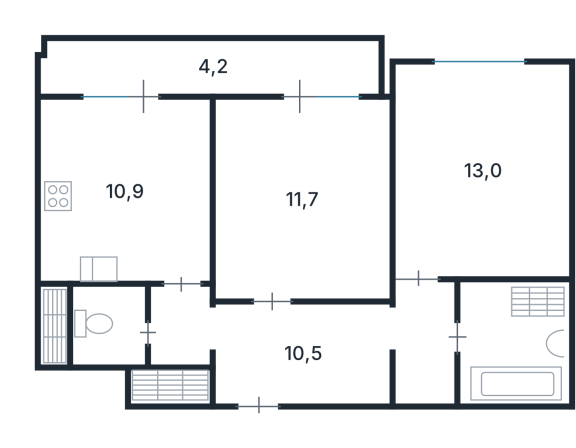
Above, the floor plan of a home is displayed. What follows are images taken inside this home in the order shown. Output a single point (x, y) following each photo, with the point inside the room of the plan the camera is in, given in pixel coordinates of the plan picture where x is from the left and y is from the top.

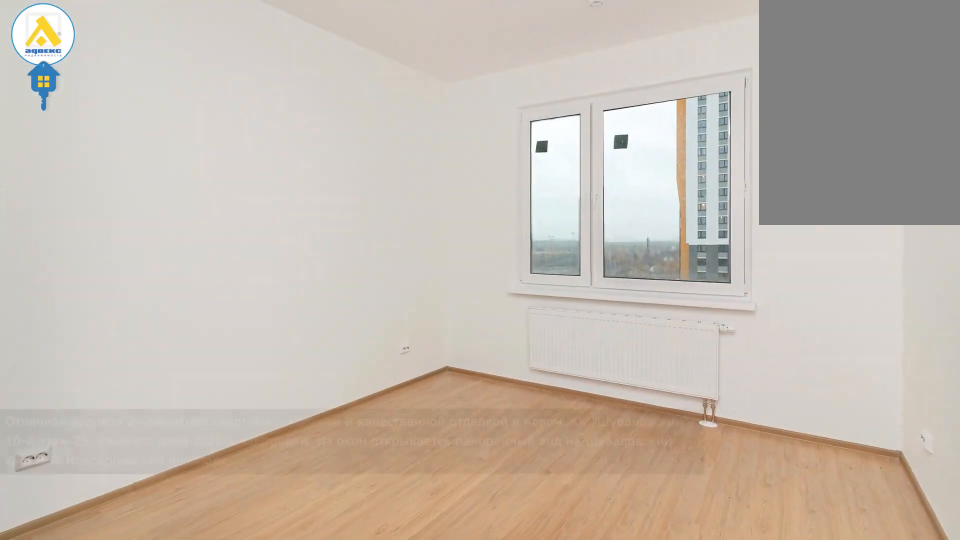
(484, 176)
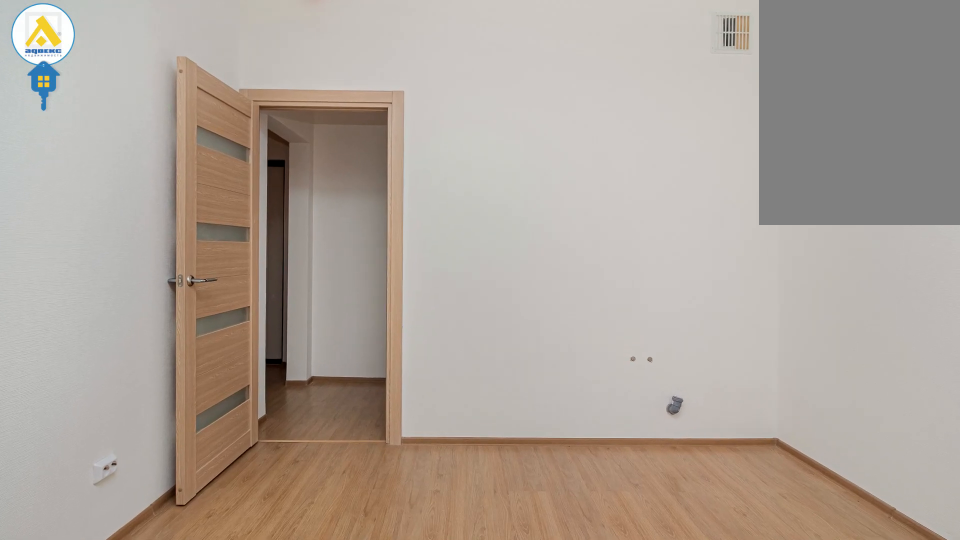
(121, 203)
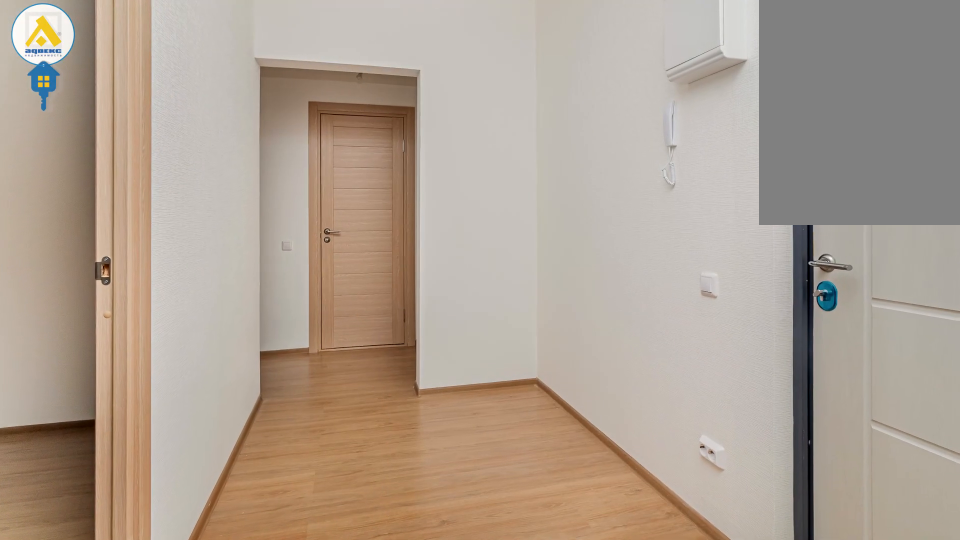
(302, 344)
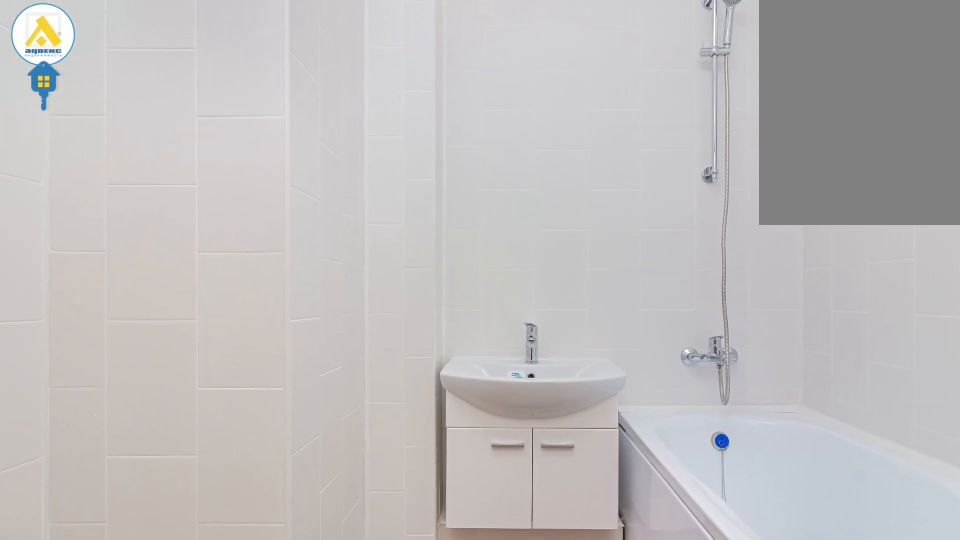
(508, 333)
